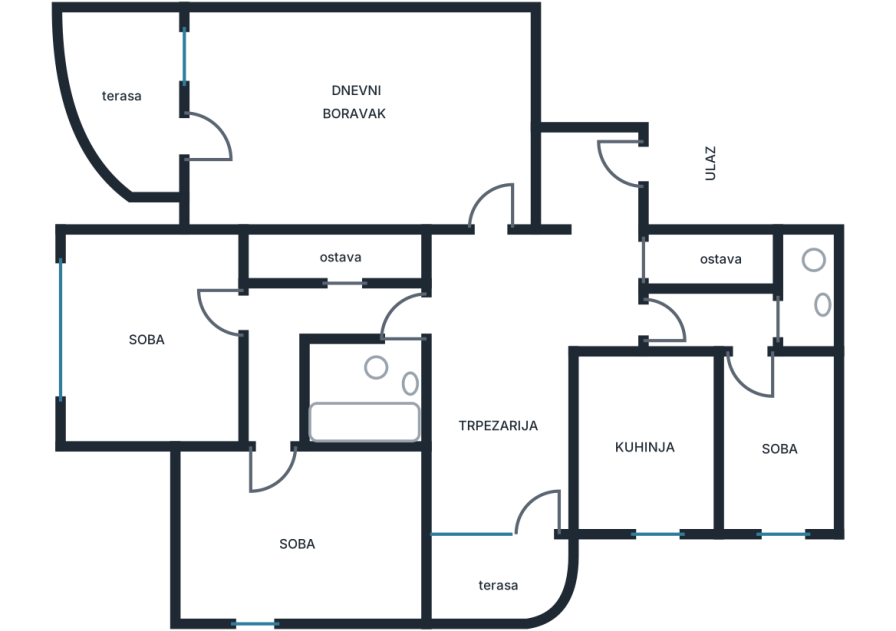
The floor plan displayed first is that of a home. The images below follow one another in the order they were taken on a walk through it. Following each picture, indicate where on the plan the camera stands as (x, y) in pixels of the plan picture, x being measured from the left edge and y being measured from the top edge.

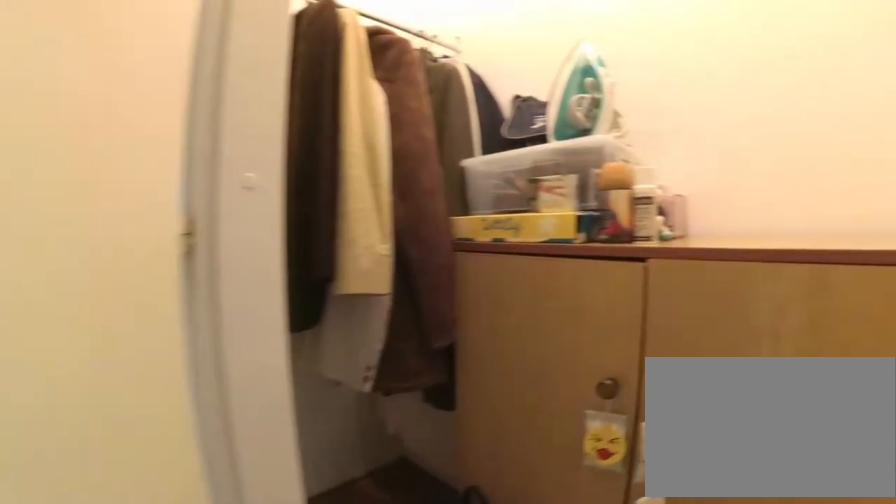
(380, 315)
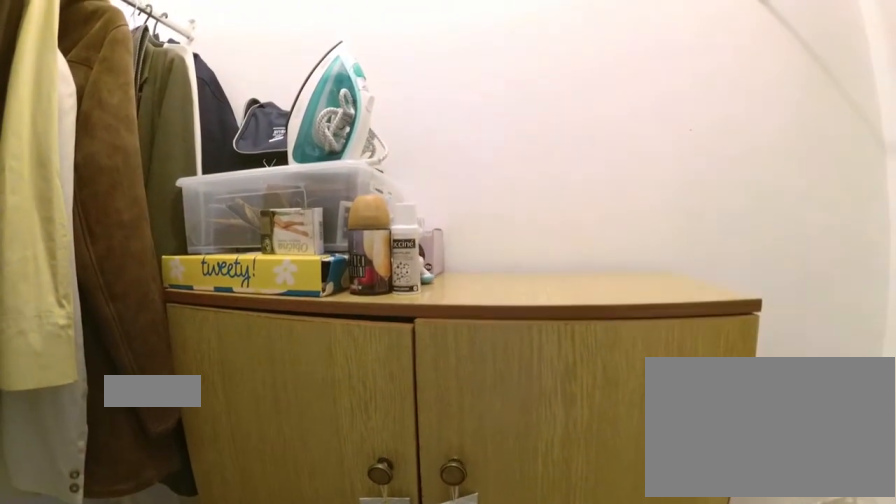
(370, 310)
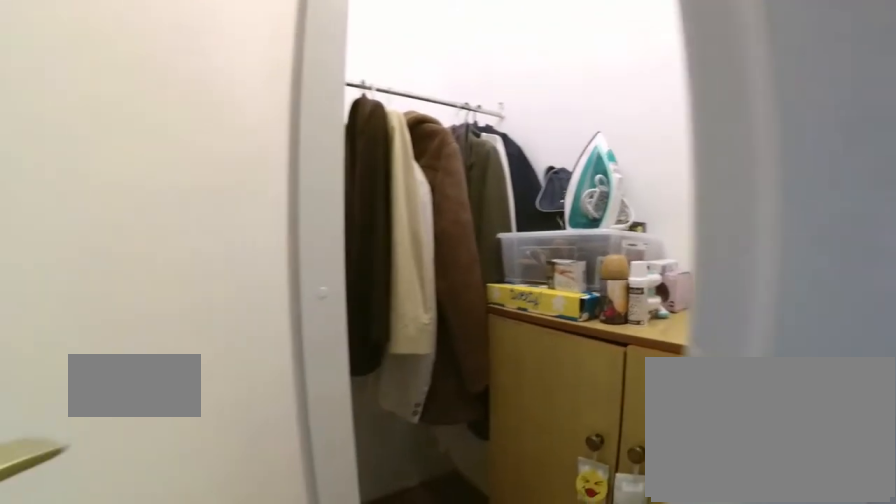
(380, 313)
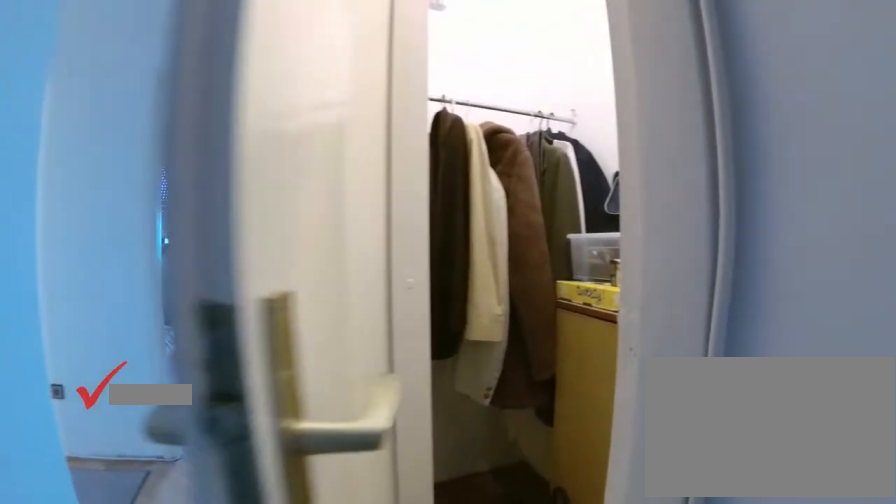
(392, 314)
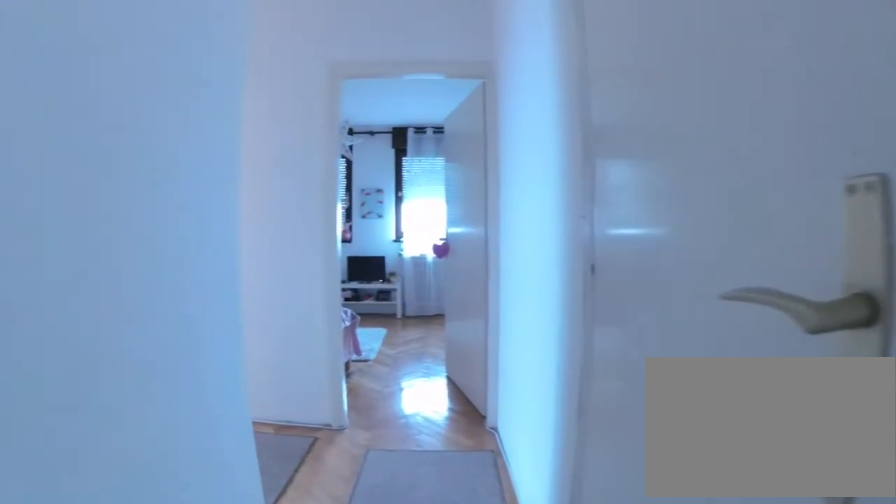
(413, 314)
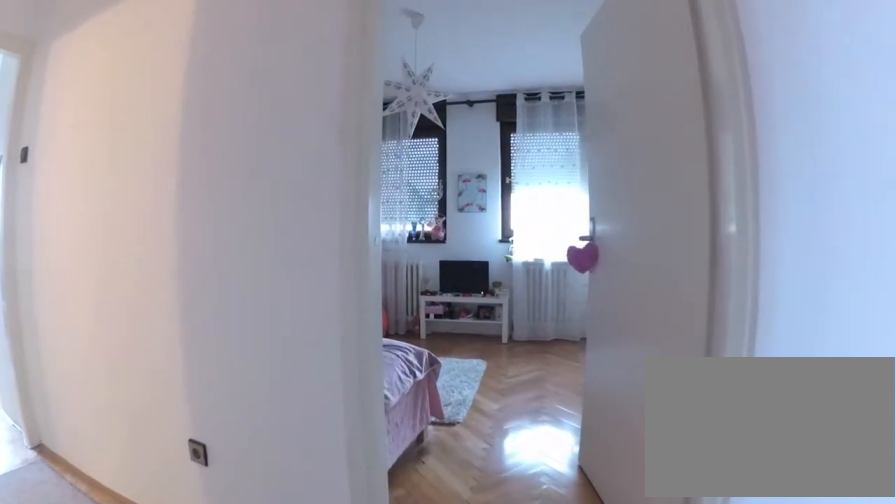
(327, 314)
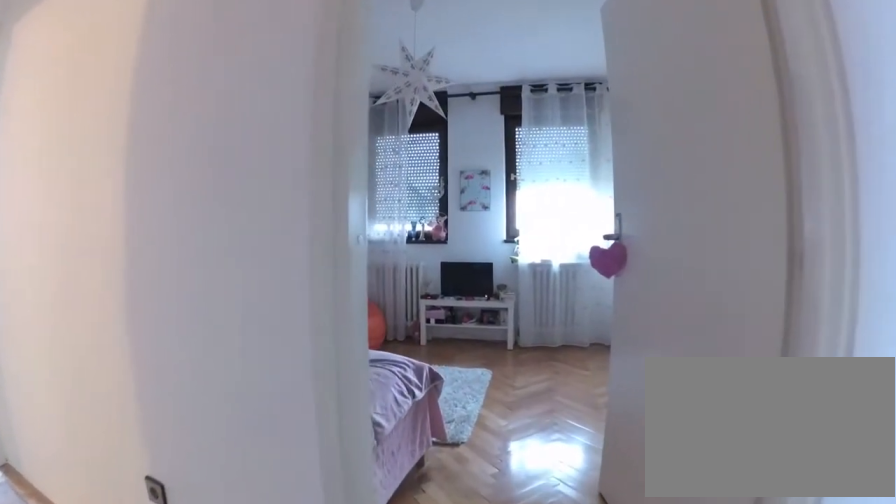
(313, 313)
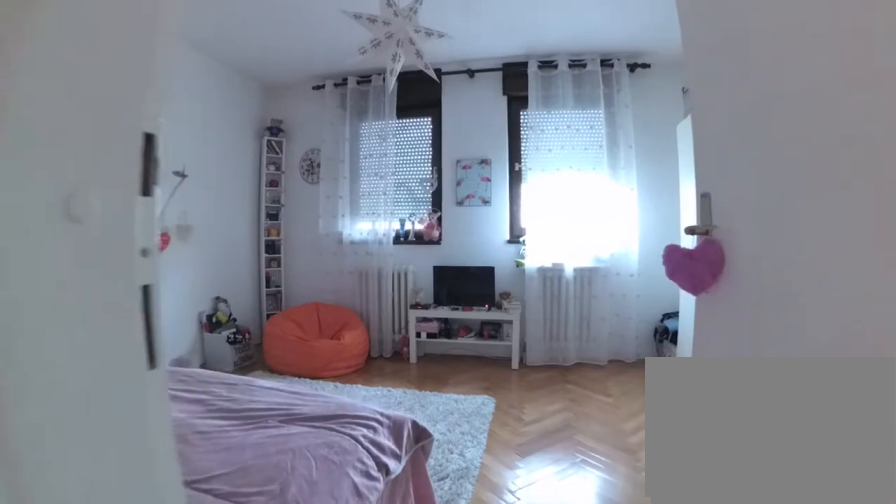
(276, 312)
